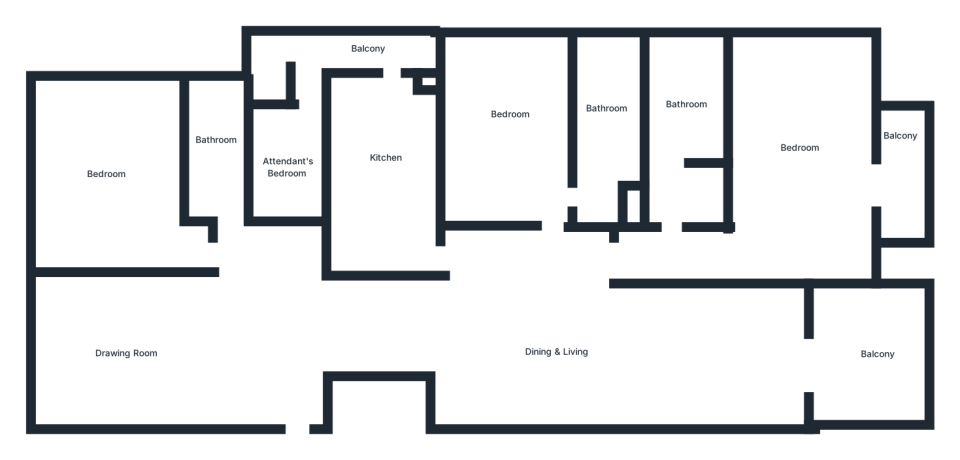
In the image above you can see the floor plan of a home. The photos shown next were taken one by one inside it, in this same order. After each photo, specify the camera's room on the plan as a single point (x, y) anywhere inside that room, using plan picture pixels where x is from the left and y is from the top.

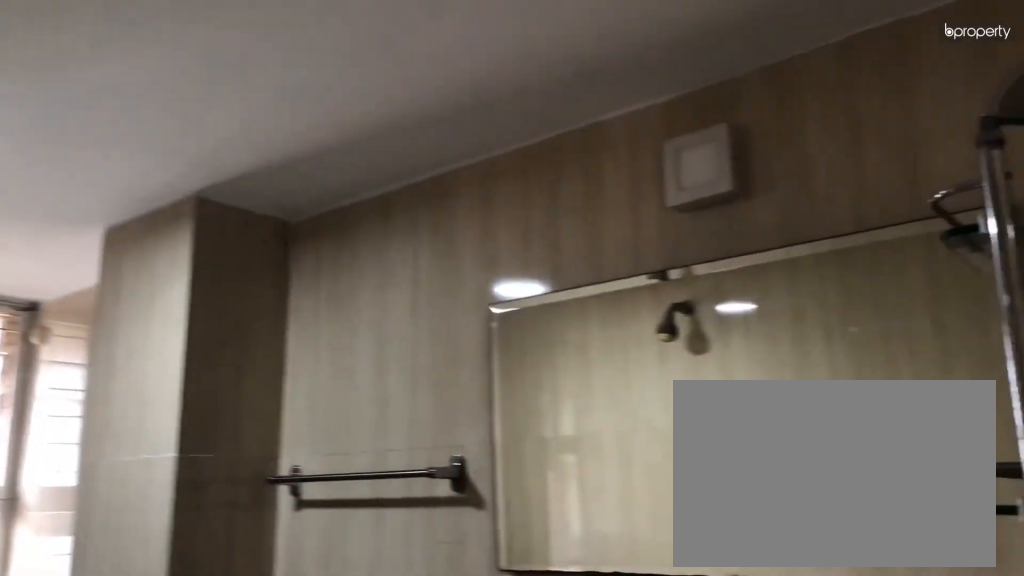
(609, 94)
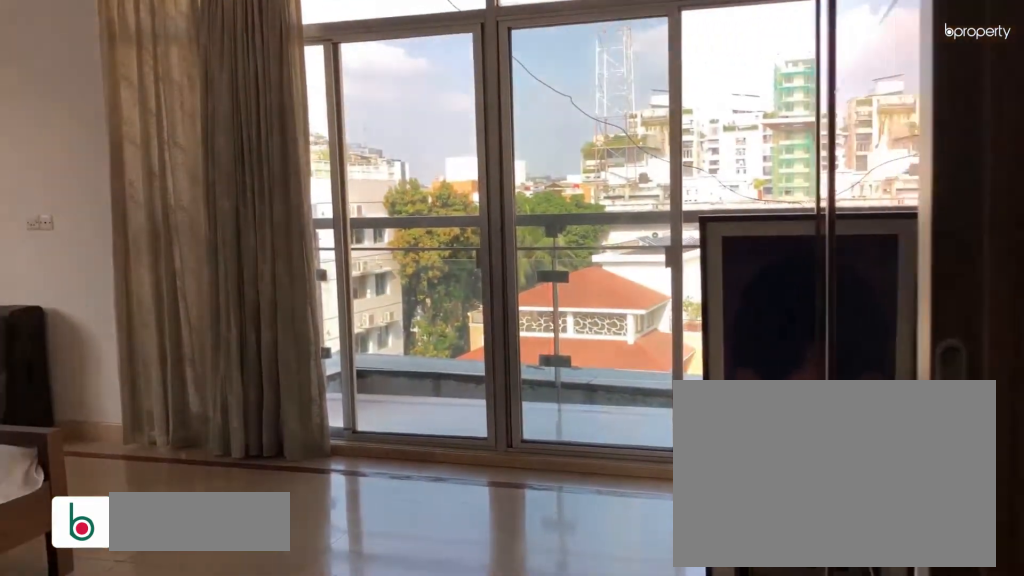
(802, 137)
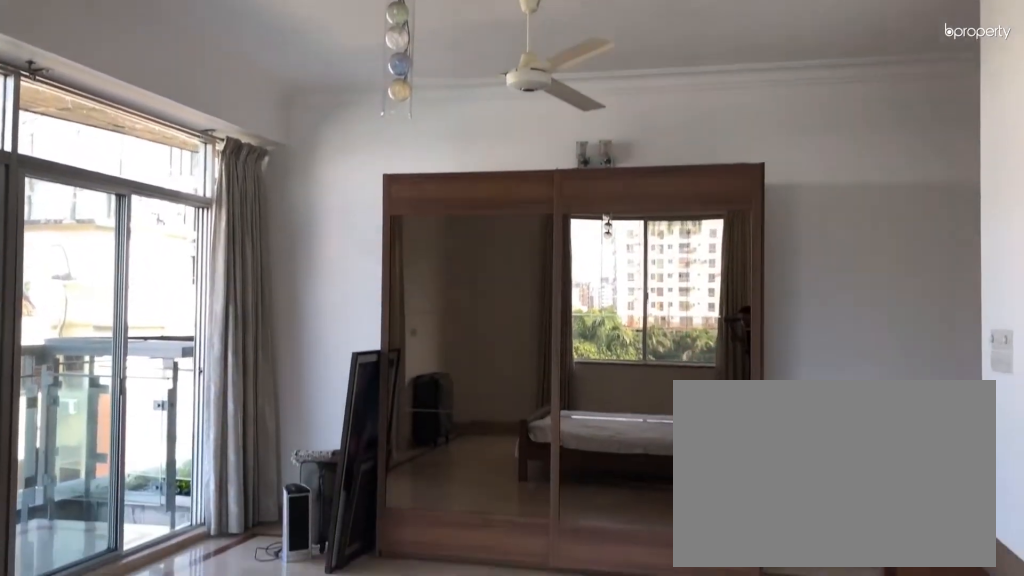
(802, 137)
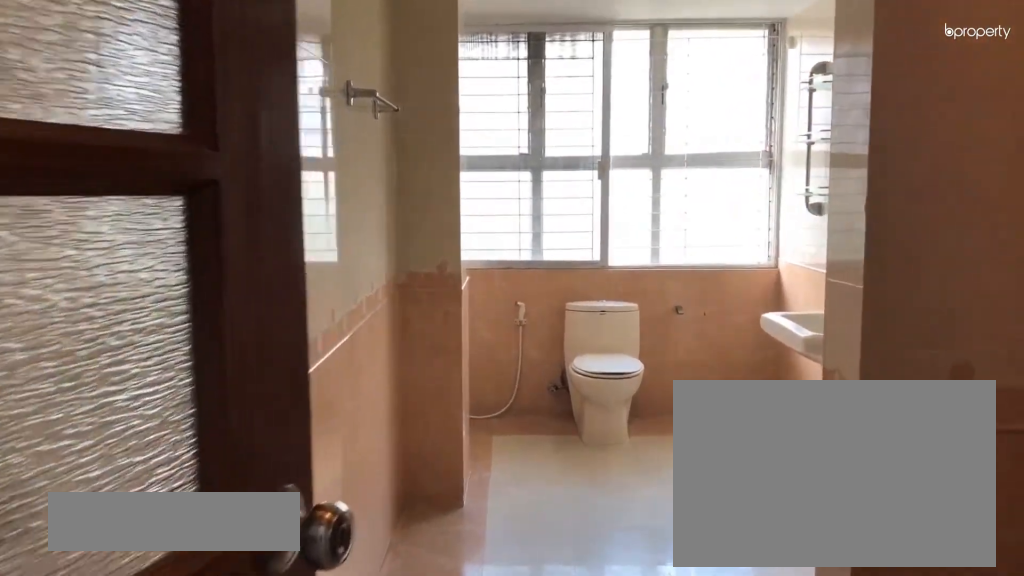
(668, 219)
